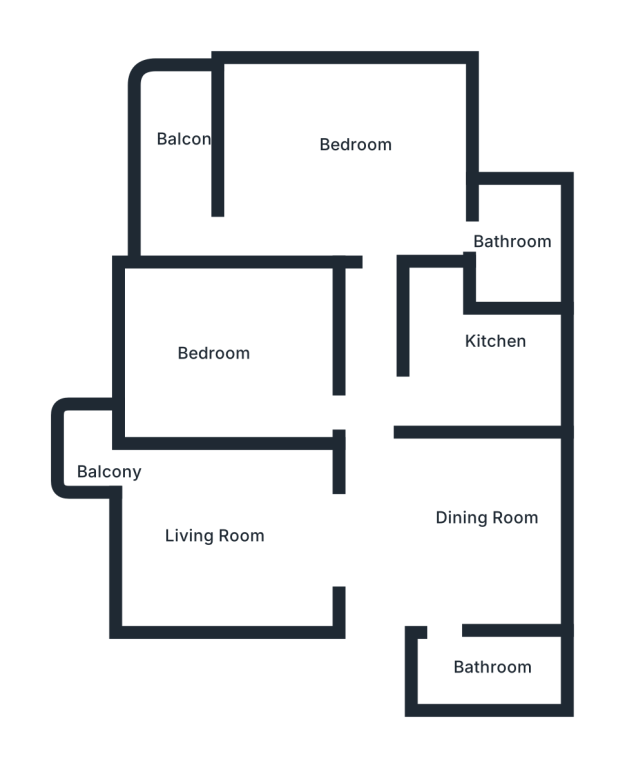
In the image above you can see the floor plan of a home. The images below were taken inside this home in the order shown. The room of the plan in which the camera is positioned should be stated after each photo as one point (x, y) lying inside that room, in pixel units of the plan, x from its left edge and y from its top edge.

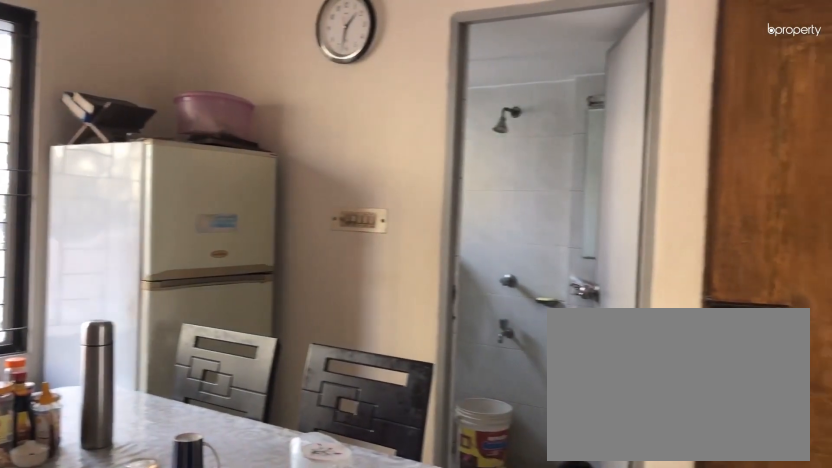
(447, 522)
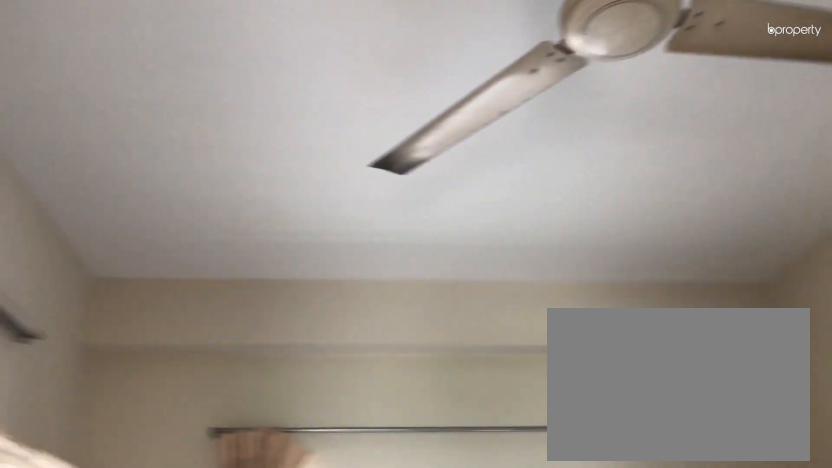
(447, 522)
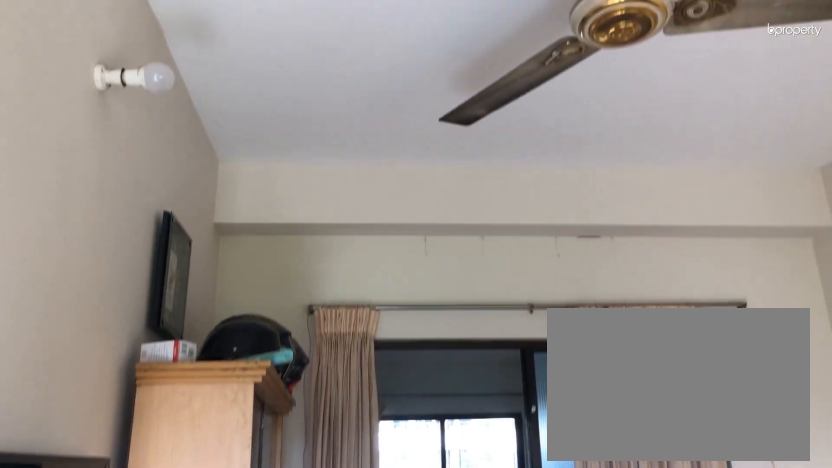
(215, 530)
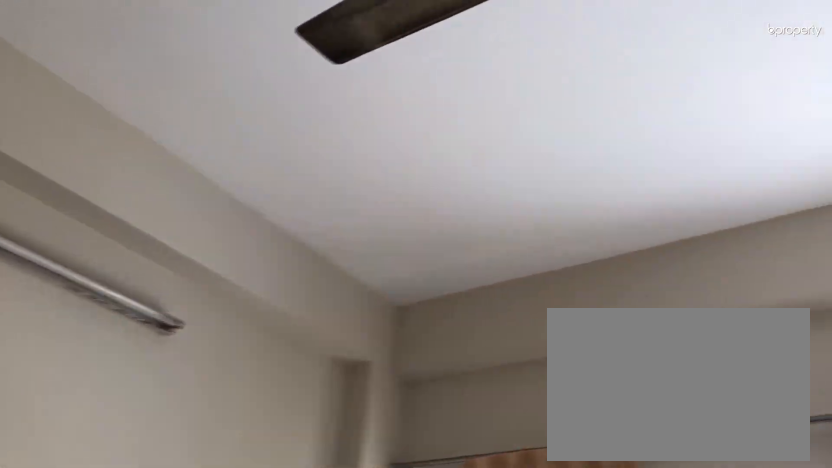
(215, 530)
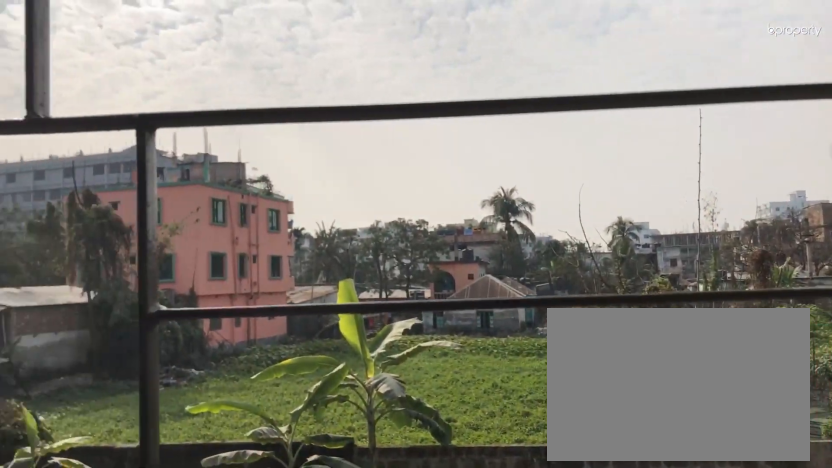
(86, 444)
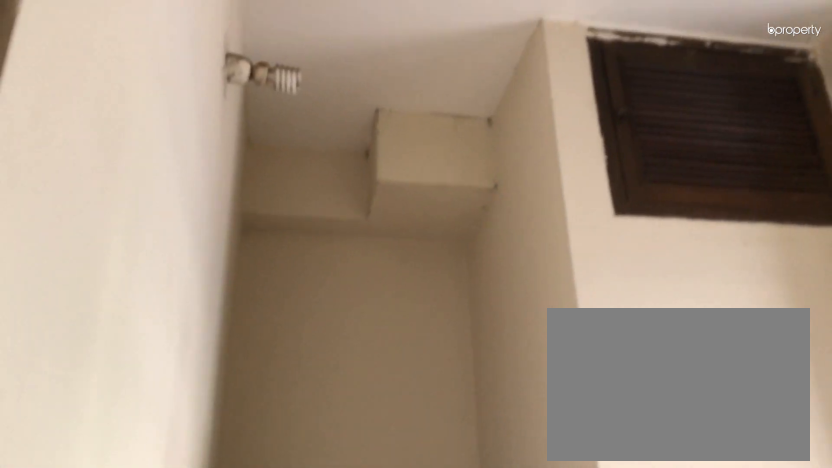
(462, 382)
